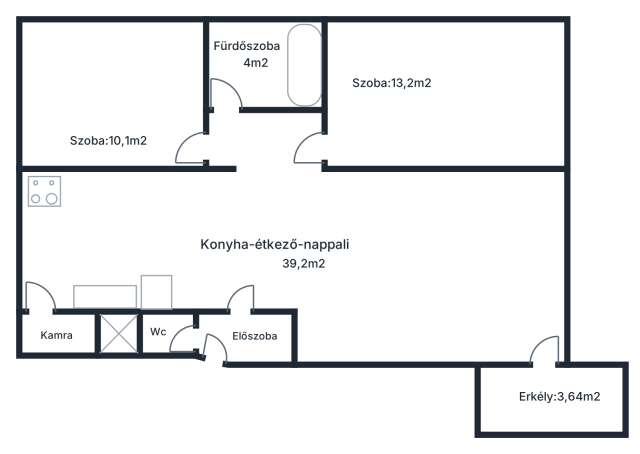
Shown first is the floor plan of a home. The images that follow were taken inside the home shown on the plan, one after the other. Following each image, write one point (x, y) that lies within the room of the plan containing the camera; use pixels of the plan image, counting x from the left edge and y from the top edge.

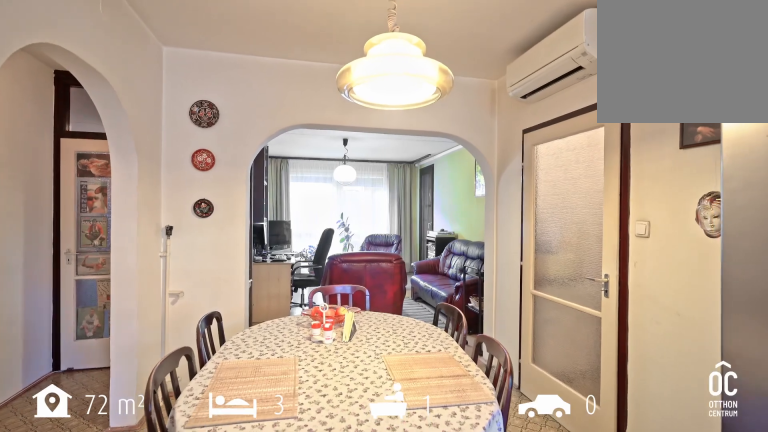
(144, 228)
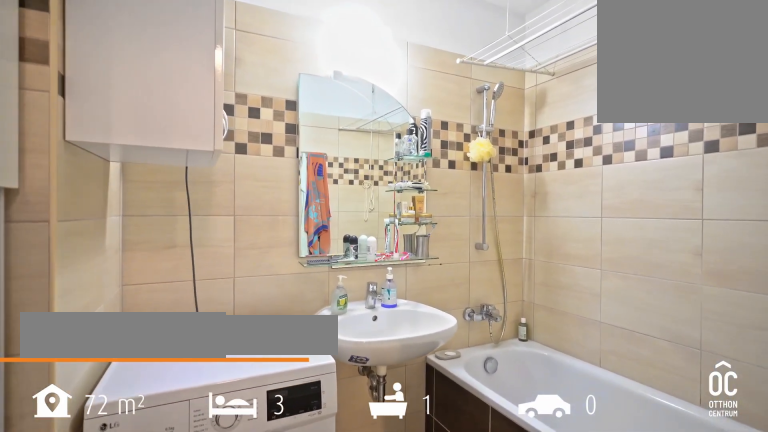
(265, 73)
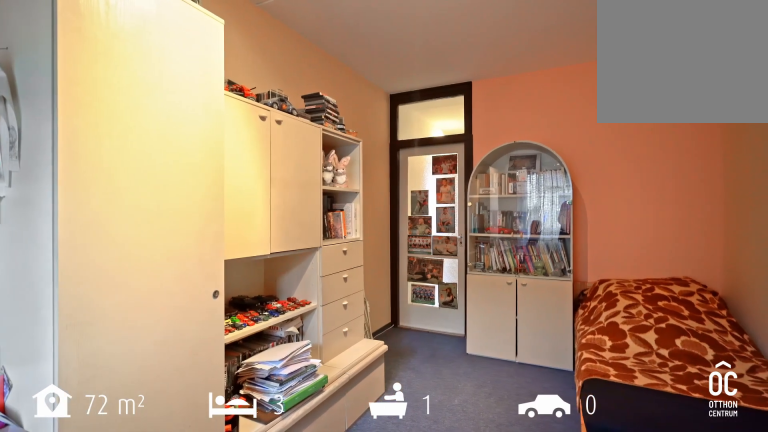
(401, 97)
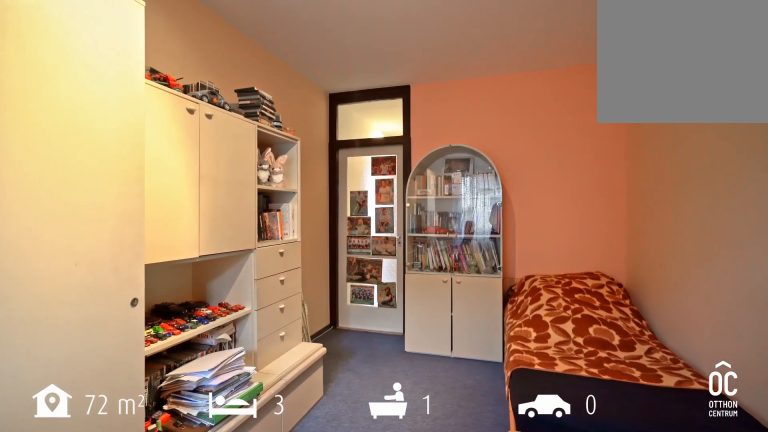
(401, 97)
